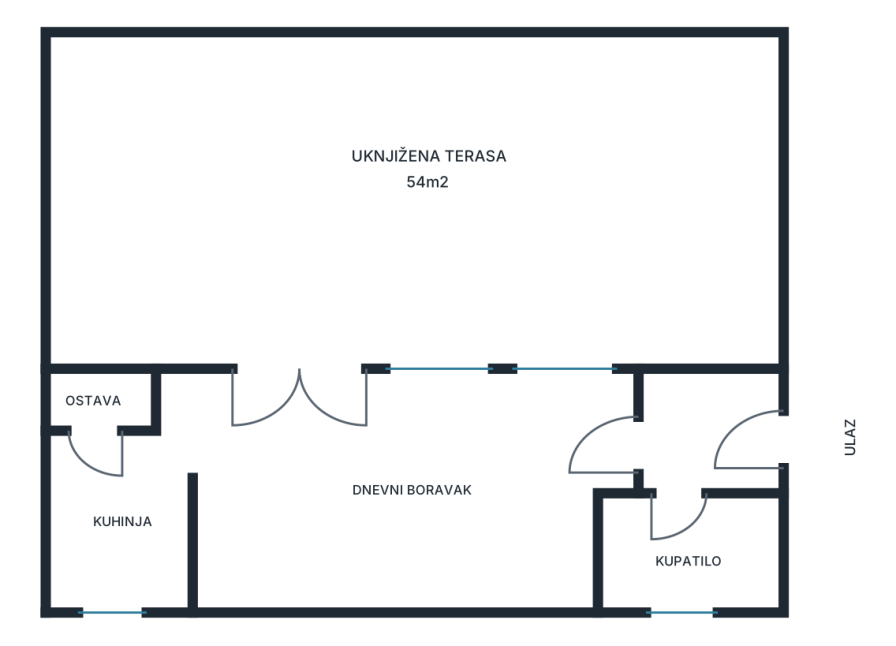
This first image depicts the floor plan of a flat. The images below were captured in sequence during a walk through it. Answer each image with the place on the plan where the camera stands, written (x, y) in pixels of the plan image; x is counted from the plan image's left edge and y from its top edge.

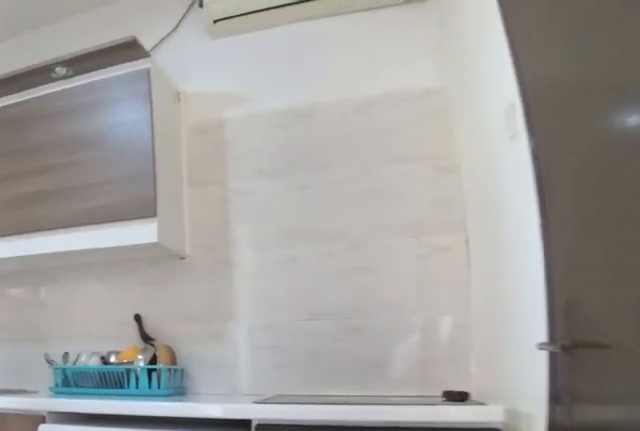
(186, 423)
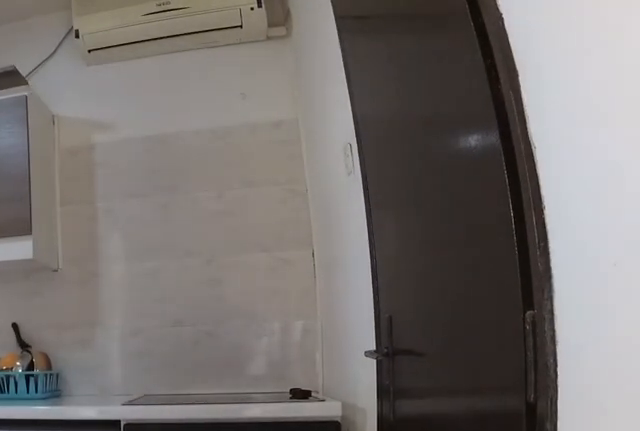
(218, 410)
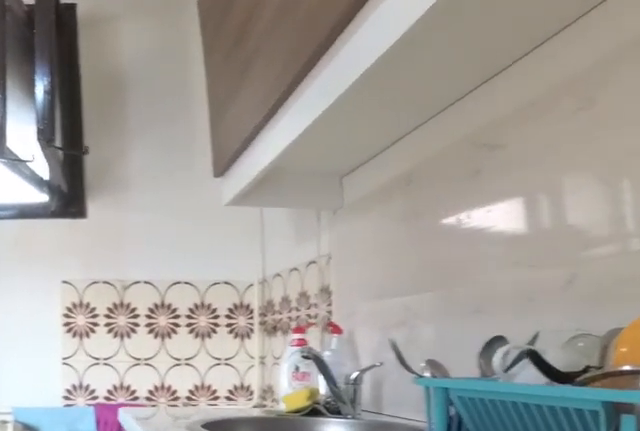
(105, 423)
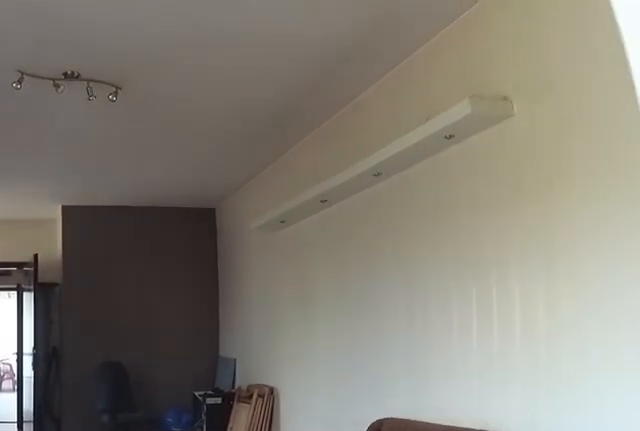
(192, 439)
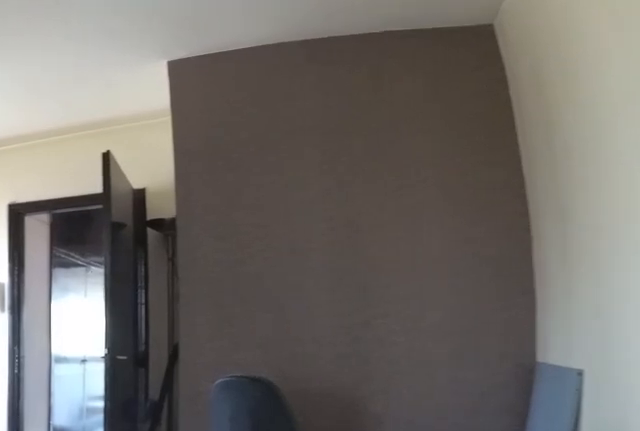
(362, 490)
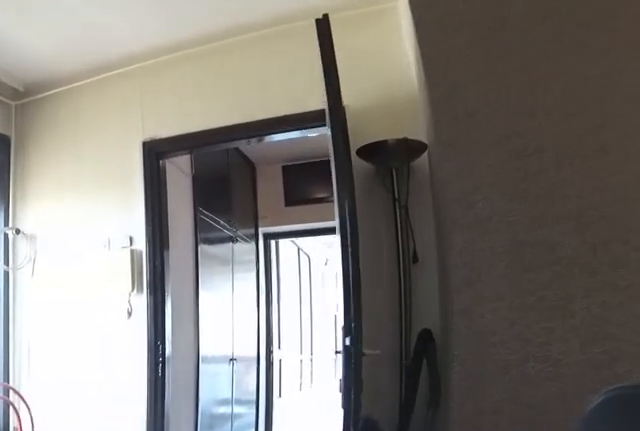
(425, 478)
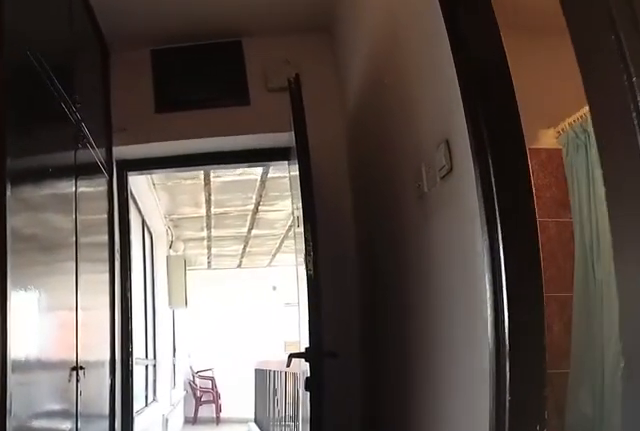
(552, 454)
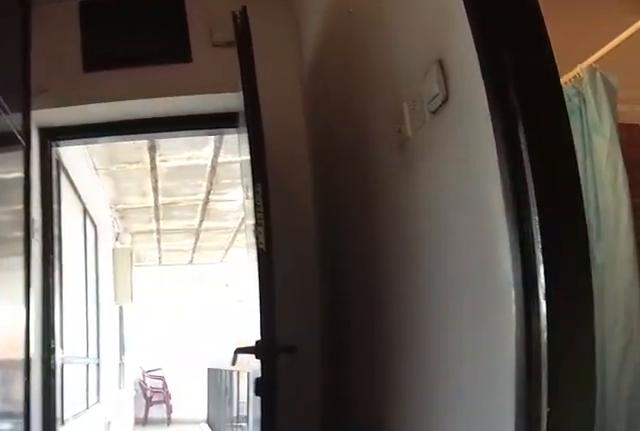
(590, 452)
